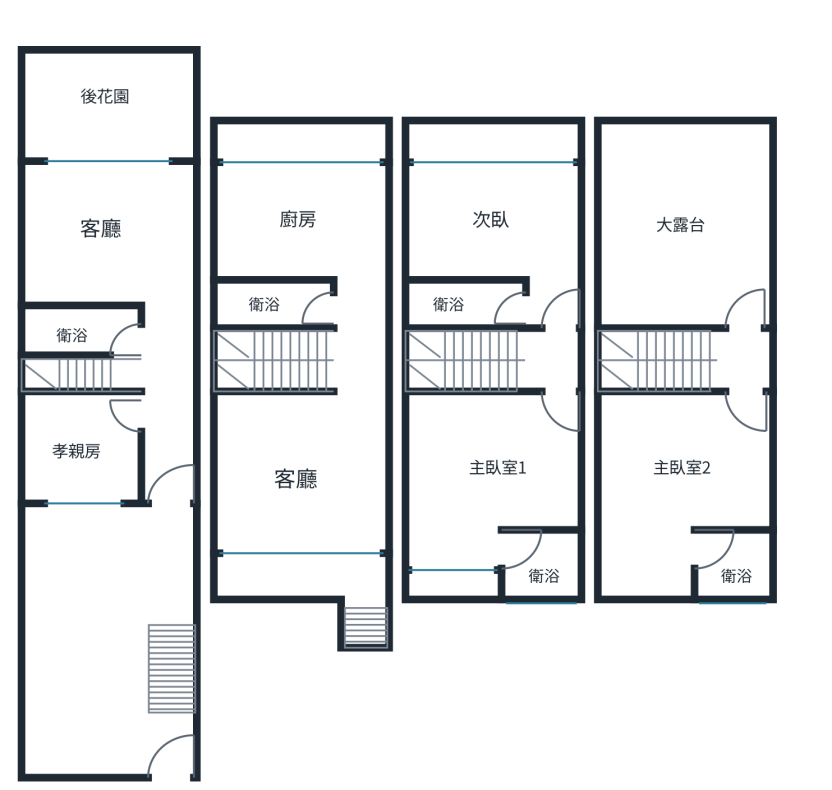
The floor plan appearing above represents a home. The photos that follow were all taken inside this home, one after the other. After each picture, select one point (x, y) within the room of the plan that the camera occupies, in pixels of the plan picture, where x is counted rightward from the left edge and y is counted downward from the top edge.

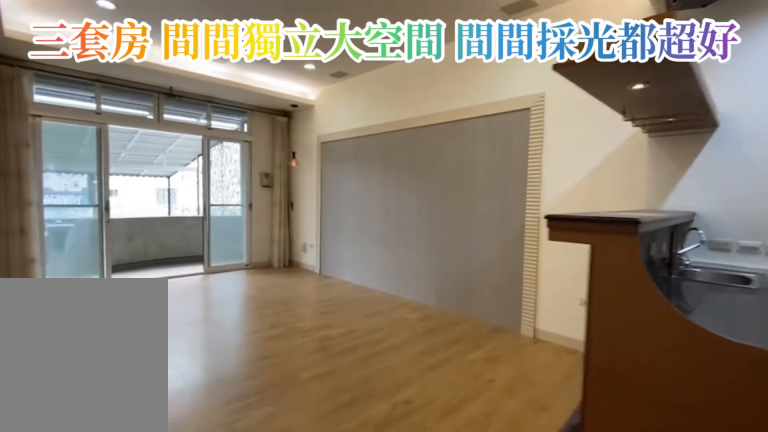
(308, 479)
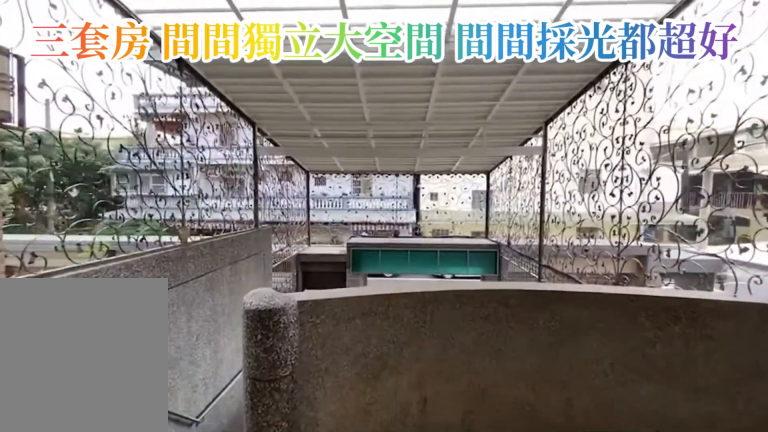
(356, 581)
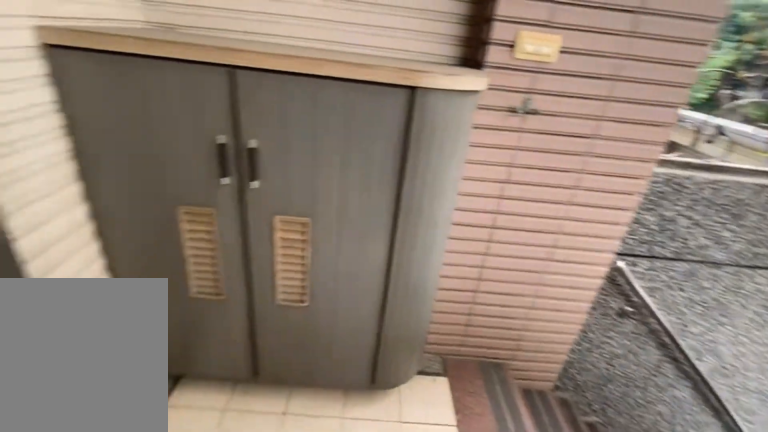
(356, 581)
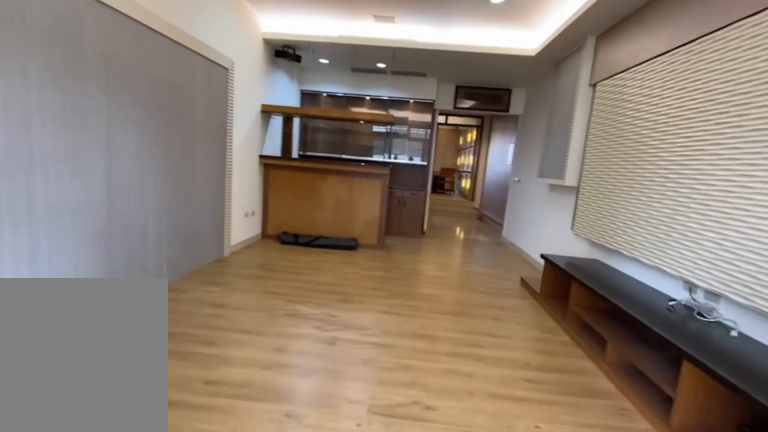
(334, 470)
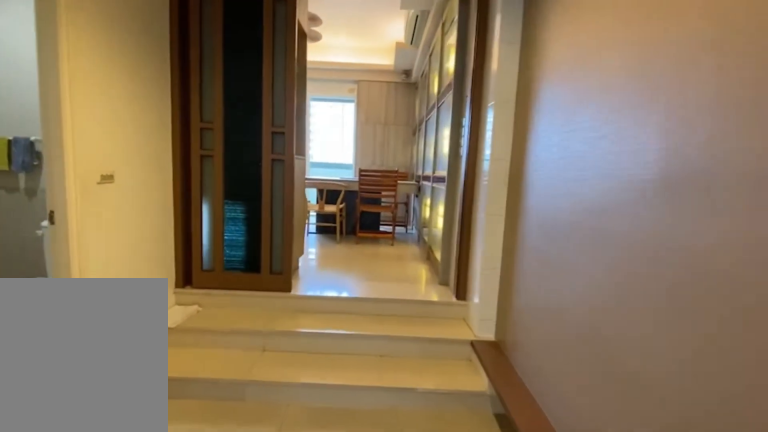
(359, 362)
